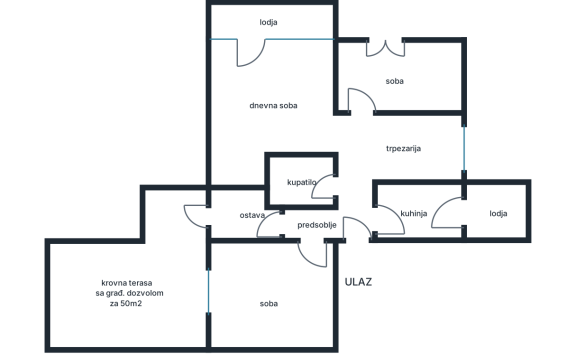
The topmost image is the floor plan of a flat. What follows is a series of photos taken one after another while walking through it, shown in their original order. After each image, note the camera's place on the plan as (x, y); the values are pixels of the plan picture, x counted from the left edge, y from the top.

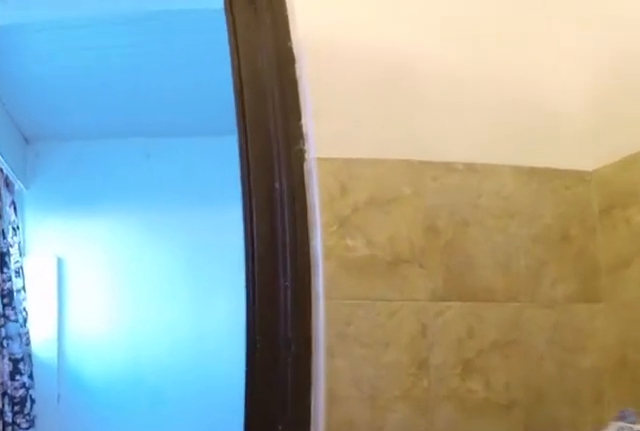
(399, 226)
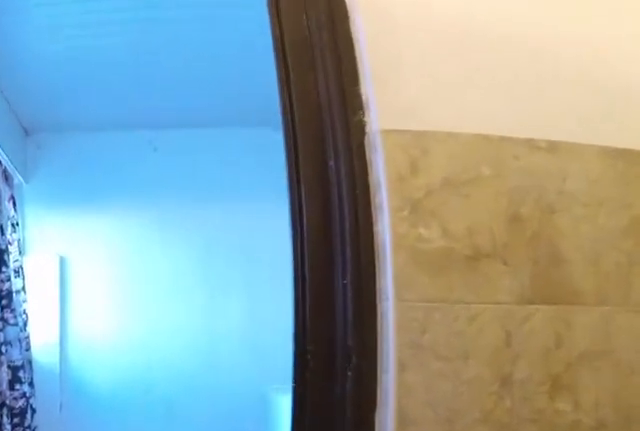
(406, 226)
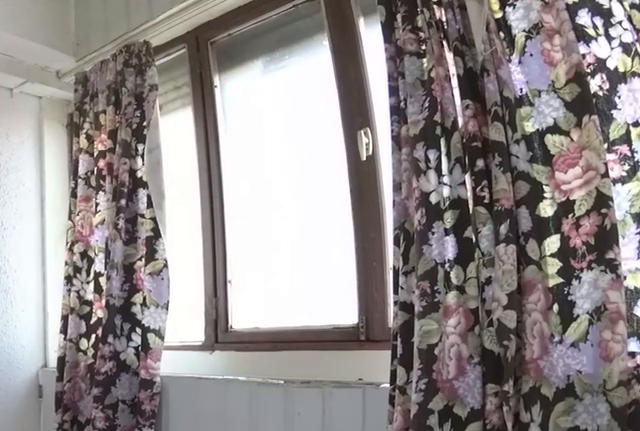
(525, 230)
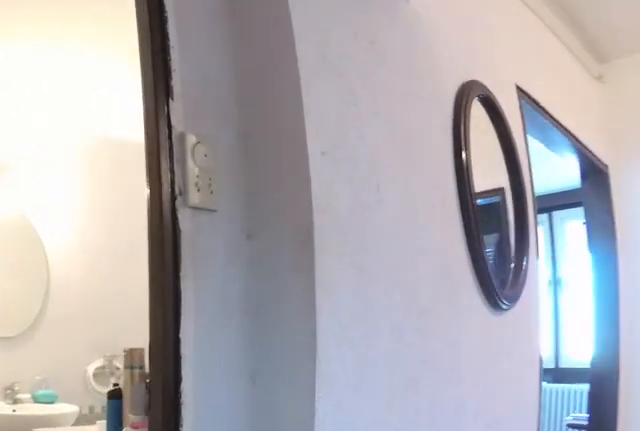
(381, 211)
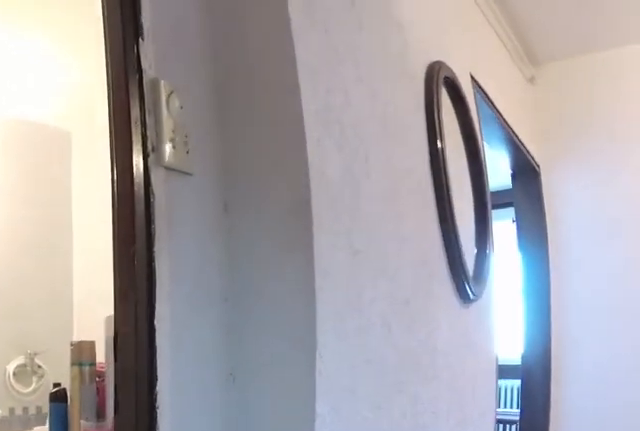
(375, 209)
